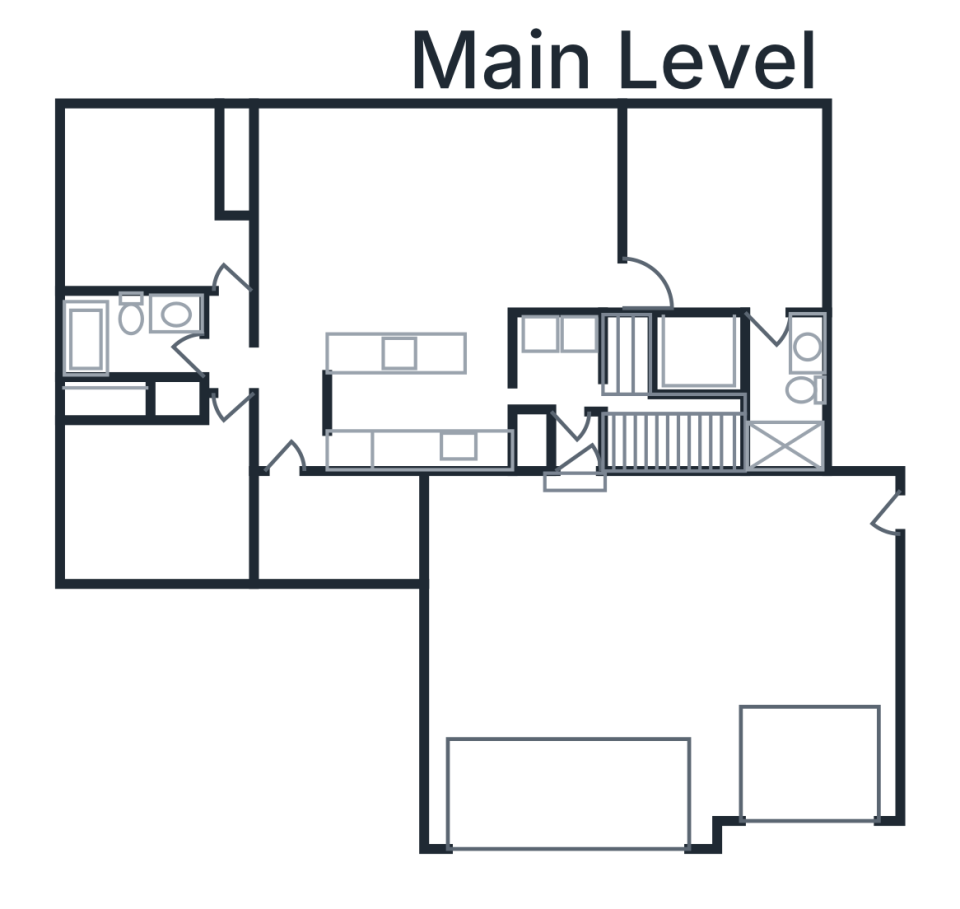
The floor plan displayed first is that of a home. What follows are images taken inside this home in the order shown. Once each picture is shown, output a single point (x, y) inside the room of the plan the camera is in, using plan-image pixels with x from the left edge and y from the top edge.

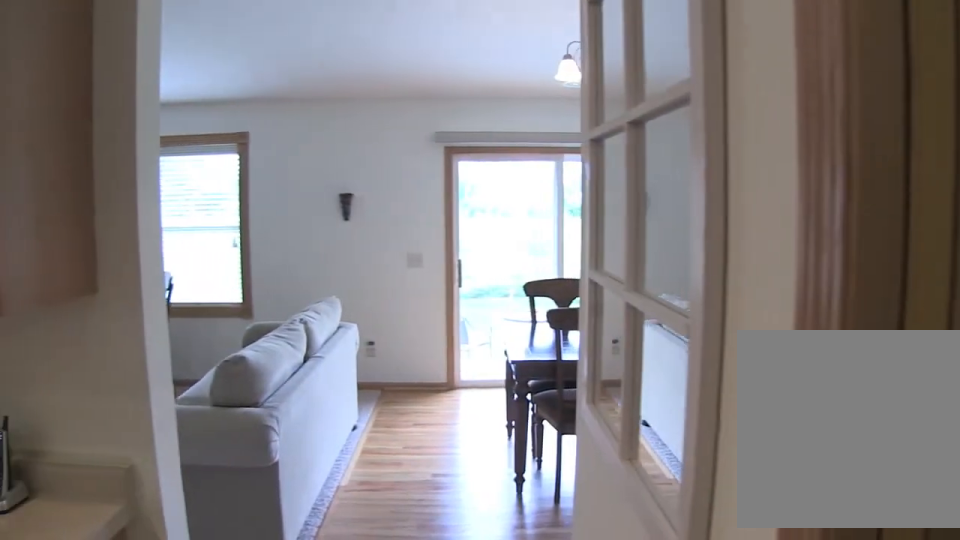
(564, 209)
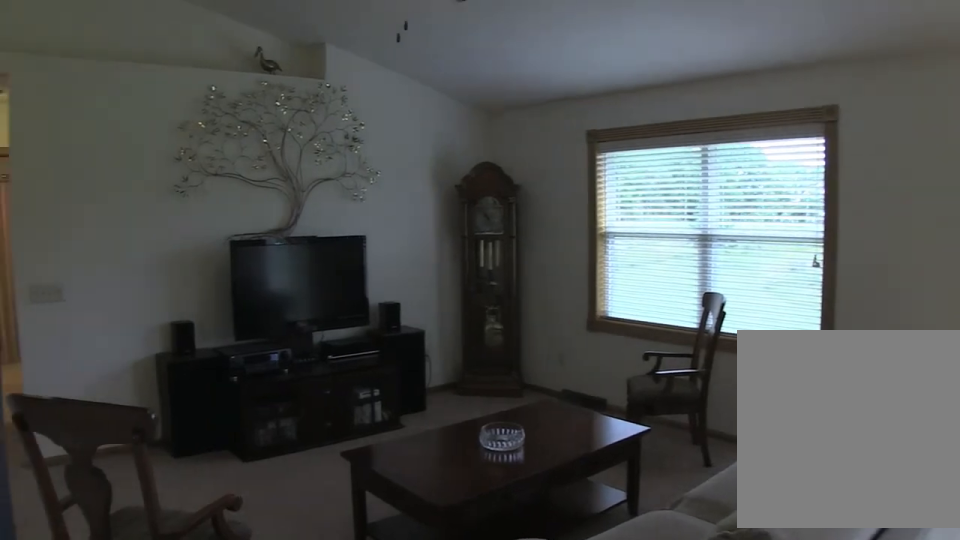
(386, 220)
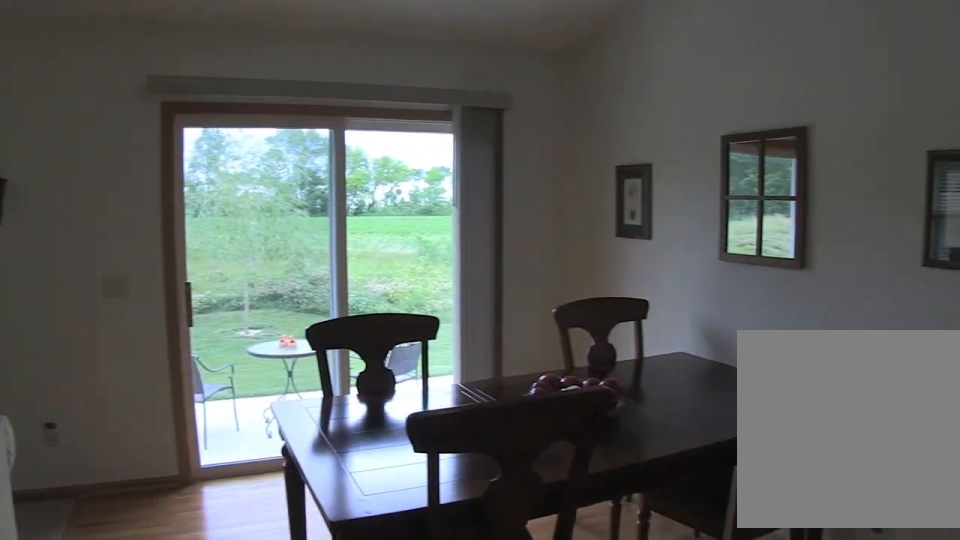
(564, 212)
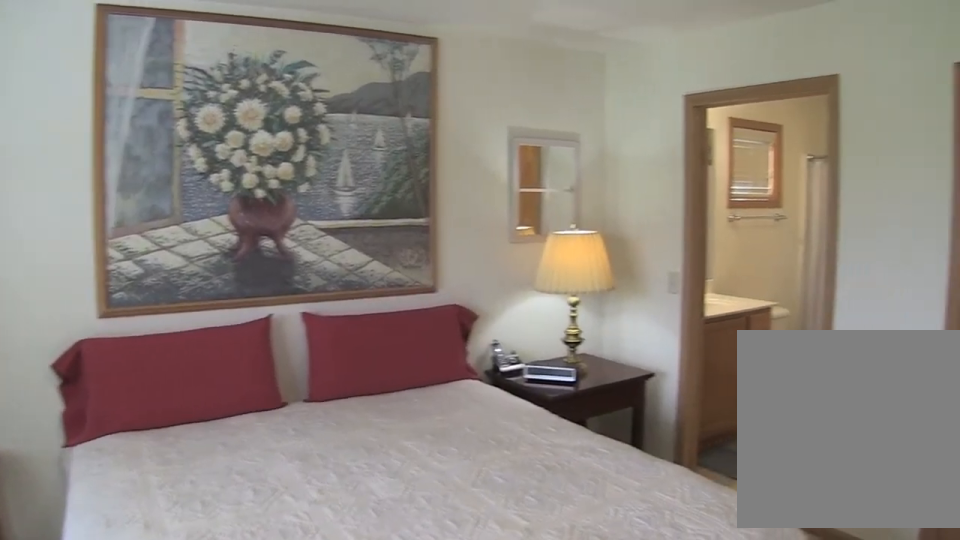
(723, 209)
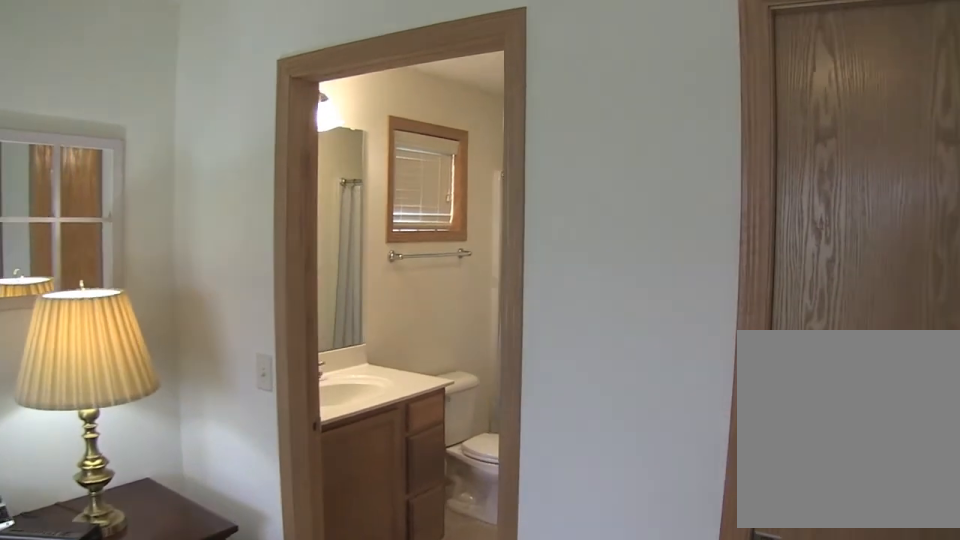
(723, 209)
